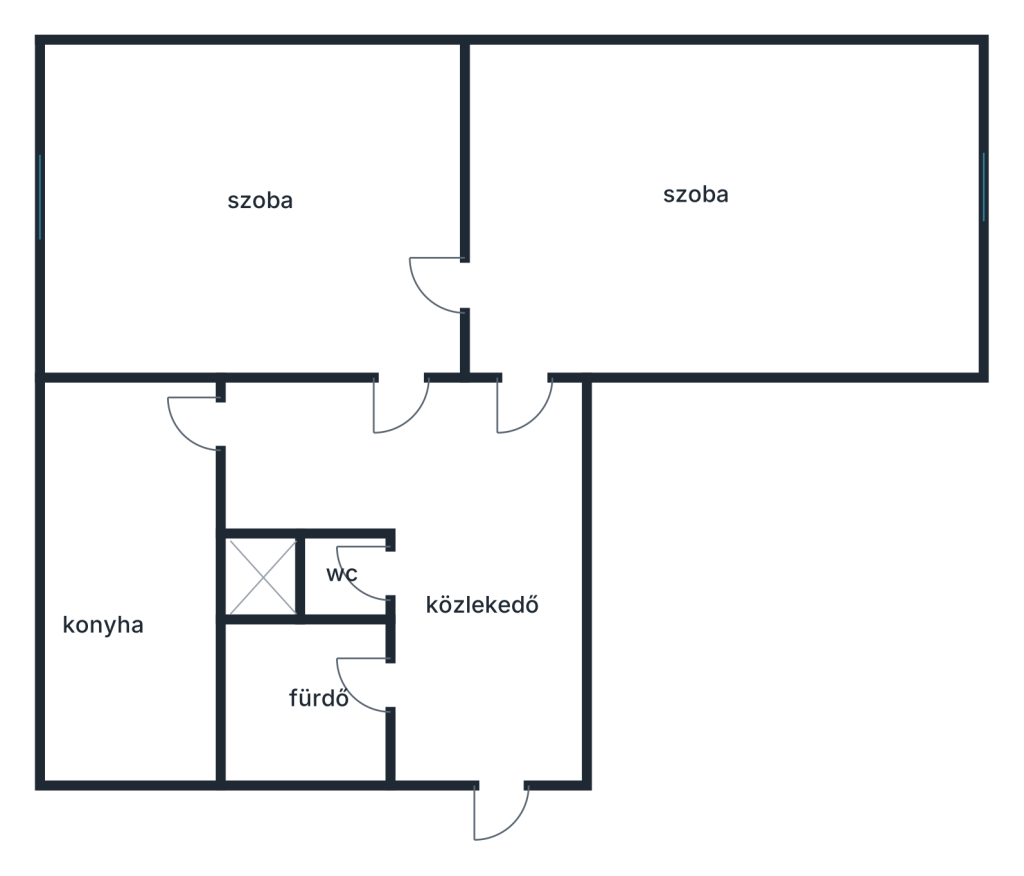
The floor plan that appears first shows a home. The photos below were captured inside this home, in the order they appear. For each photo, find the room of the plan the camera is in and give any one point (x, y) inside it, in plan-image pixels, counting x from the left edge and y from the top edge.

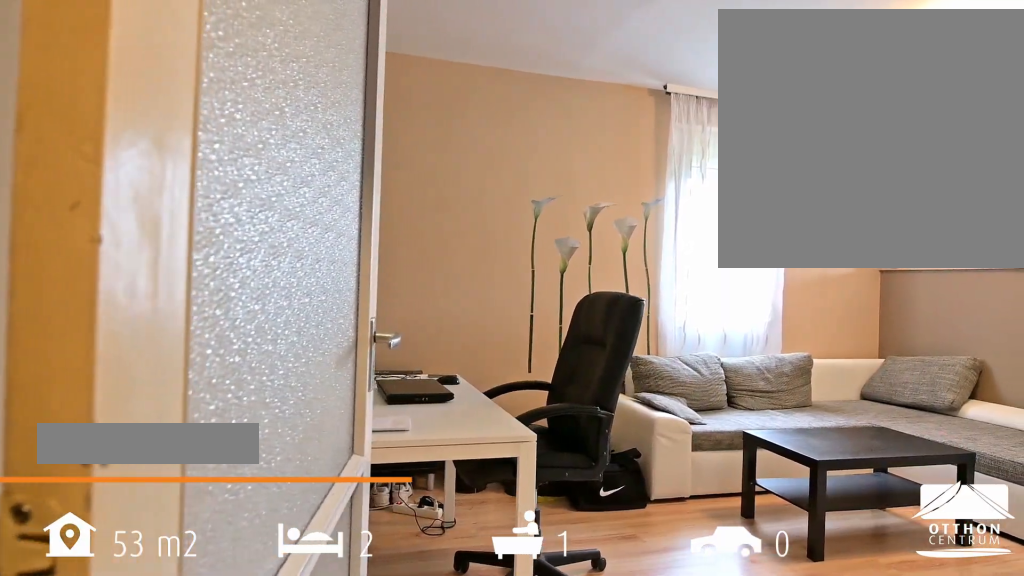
(720, 209)
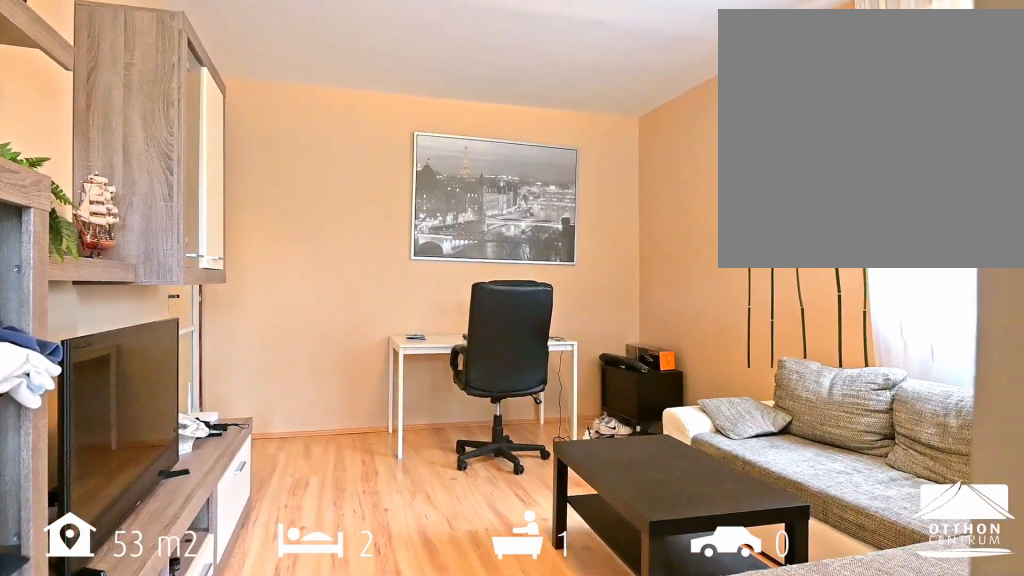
(719, 209)
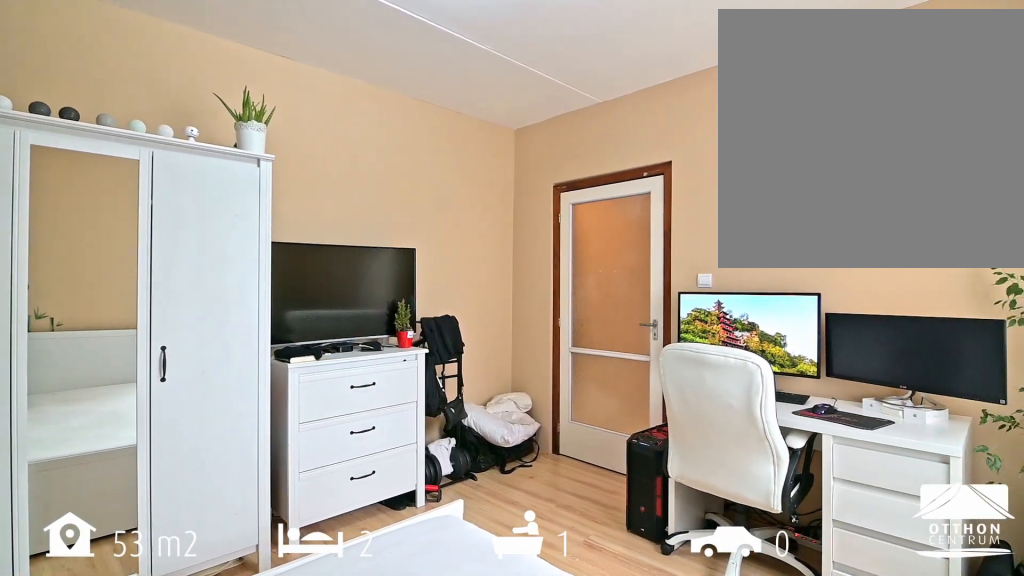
(248, 209)
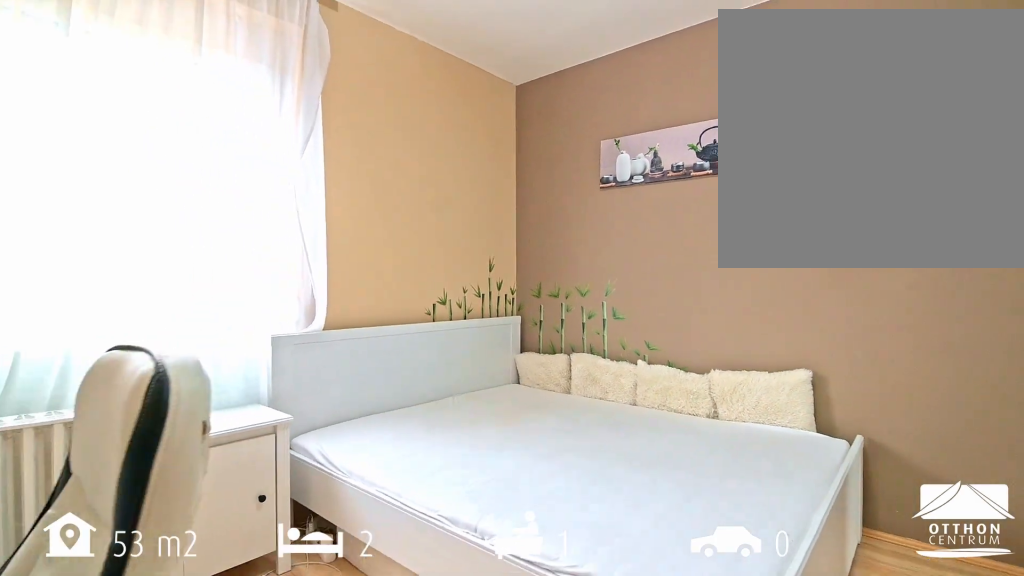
(248, 209)
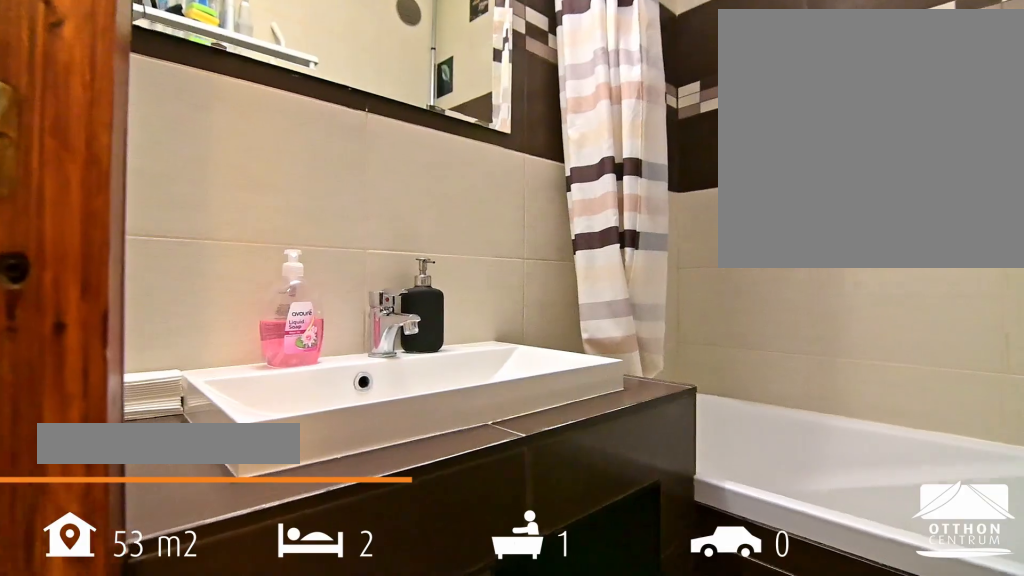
(307, 695)
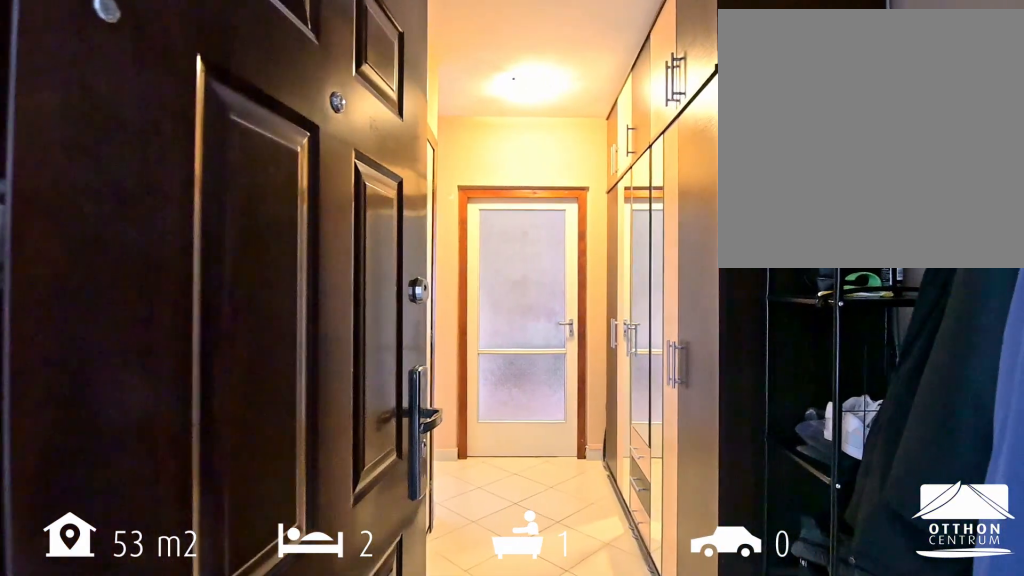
(477, 479)
